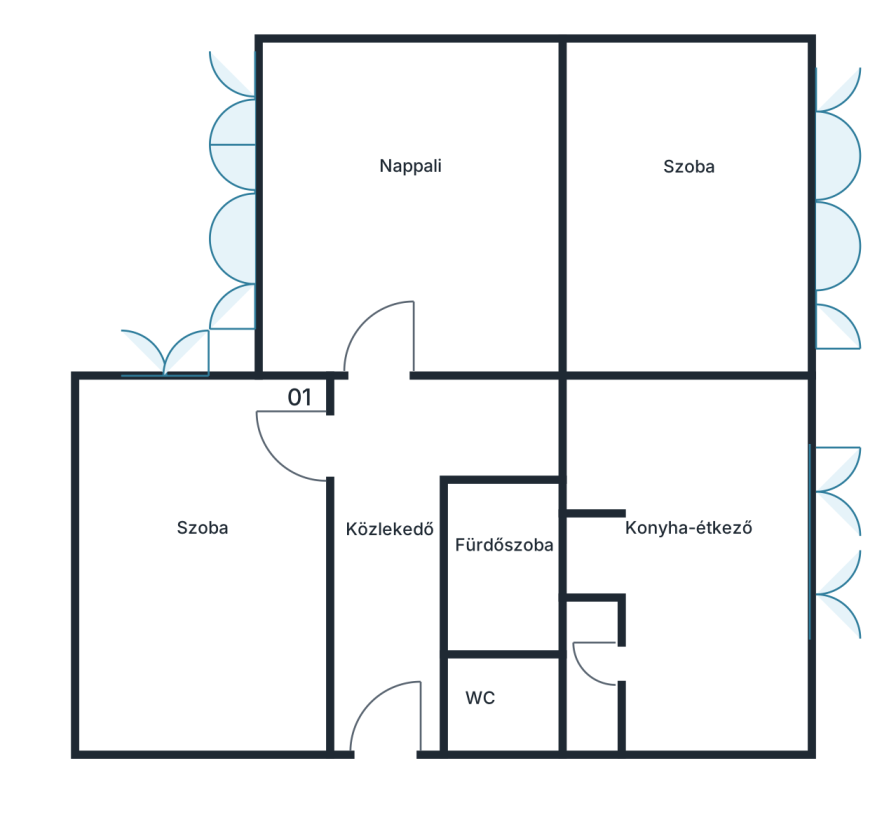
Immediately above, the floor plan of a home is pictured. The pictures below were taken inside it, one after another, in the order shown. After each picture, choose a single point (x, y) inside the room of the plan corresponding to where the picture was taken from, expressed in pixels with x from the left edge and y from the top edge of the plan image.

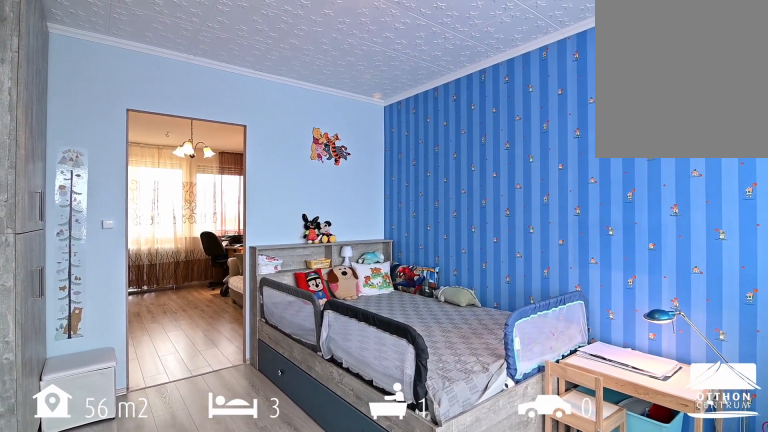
(702, 235)
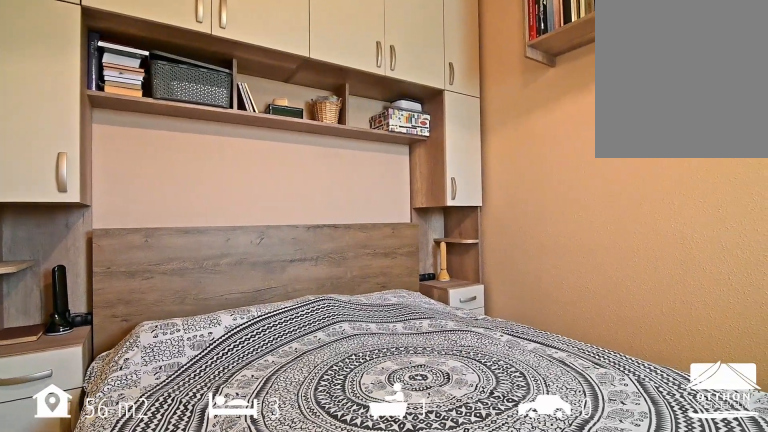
(206, 607)
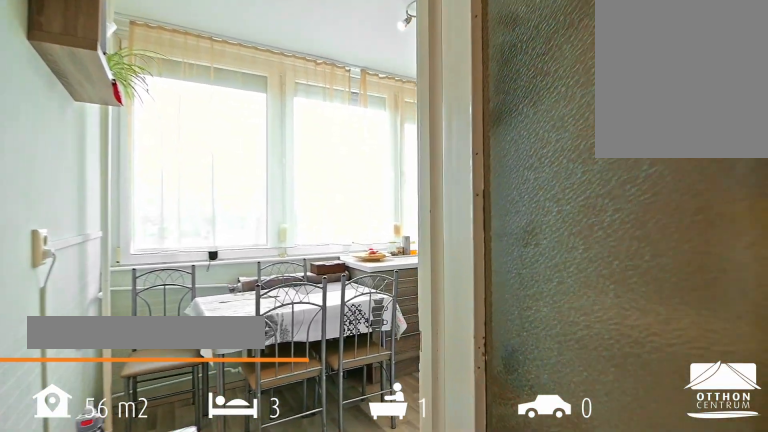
(702, 628)
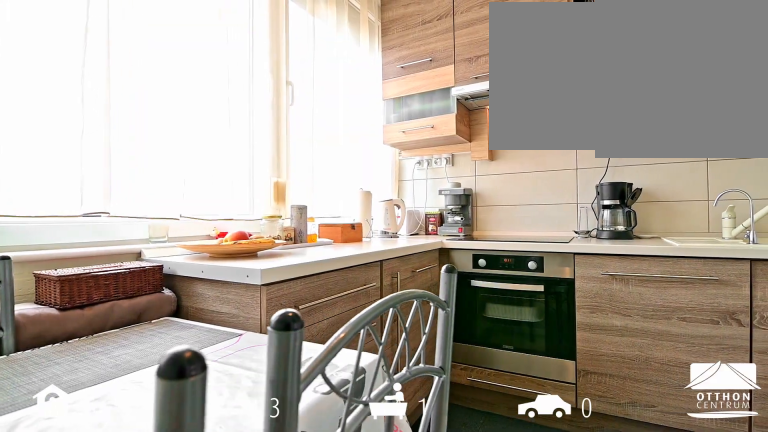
(702, 628)
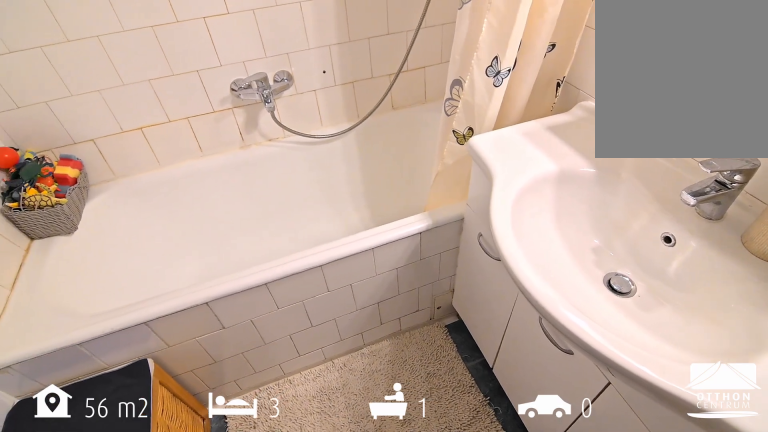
(495, 566)
